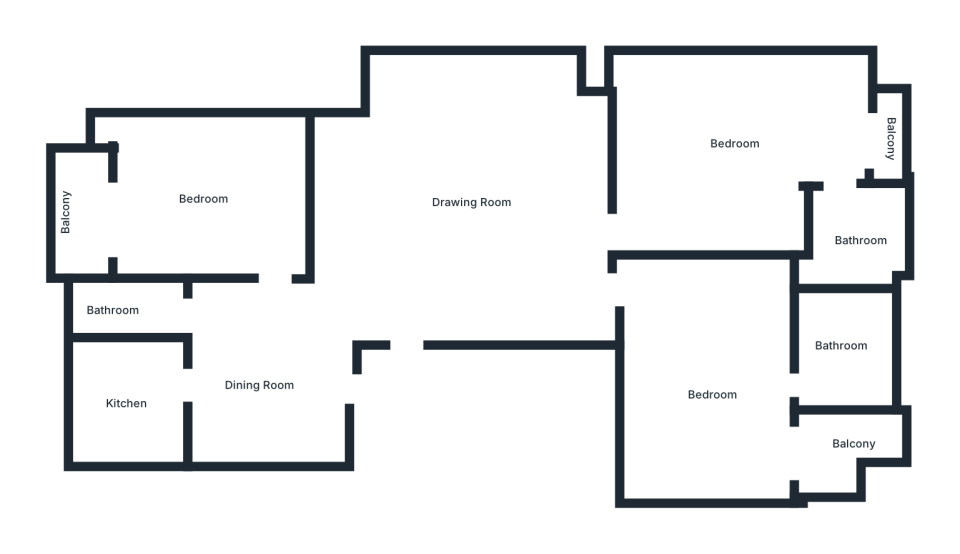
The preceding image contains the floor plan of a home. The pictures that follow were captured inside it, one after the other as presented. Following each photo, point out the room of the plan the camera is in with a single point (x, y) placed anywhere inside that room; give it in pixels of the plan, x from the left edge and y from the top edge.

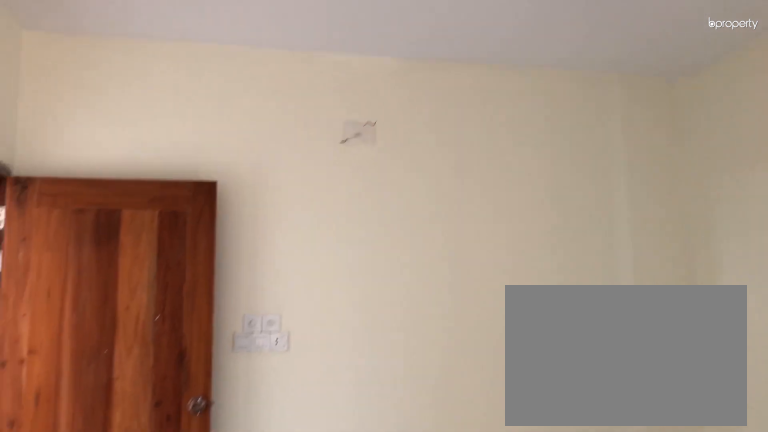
(708, 379)
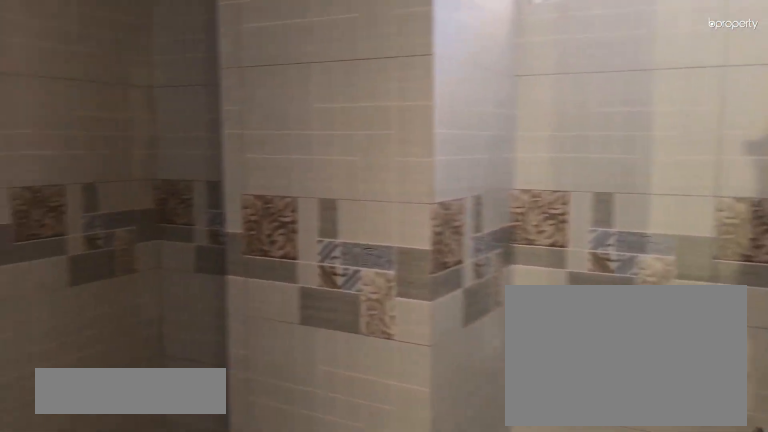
(838, 342)
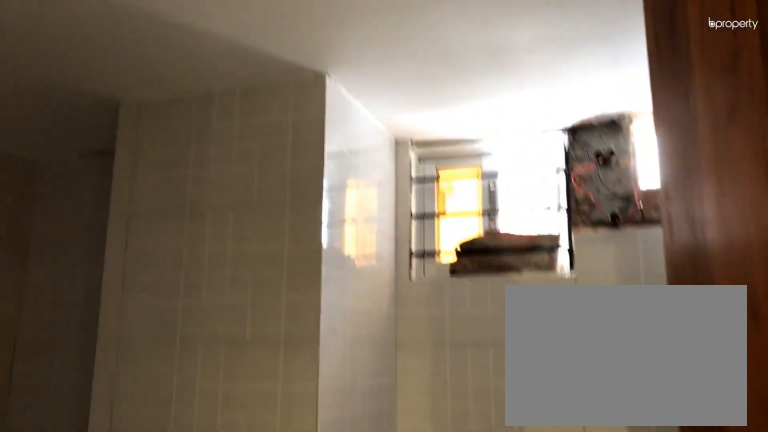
(838, 342)
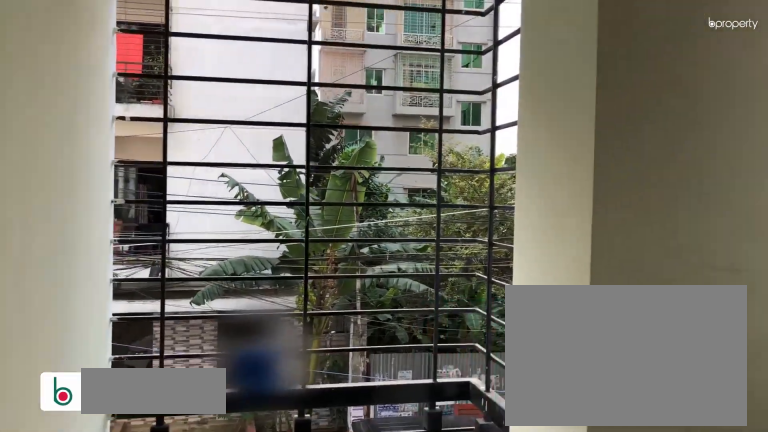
(825, 447)
